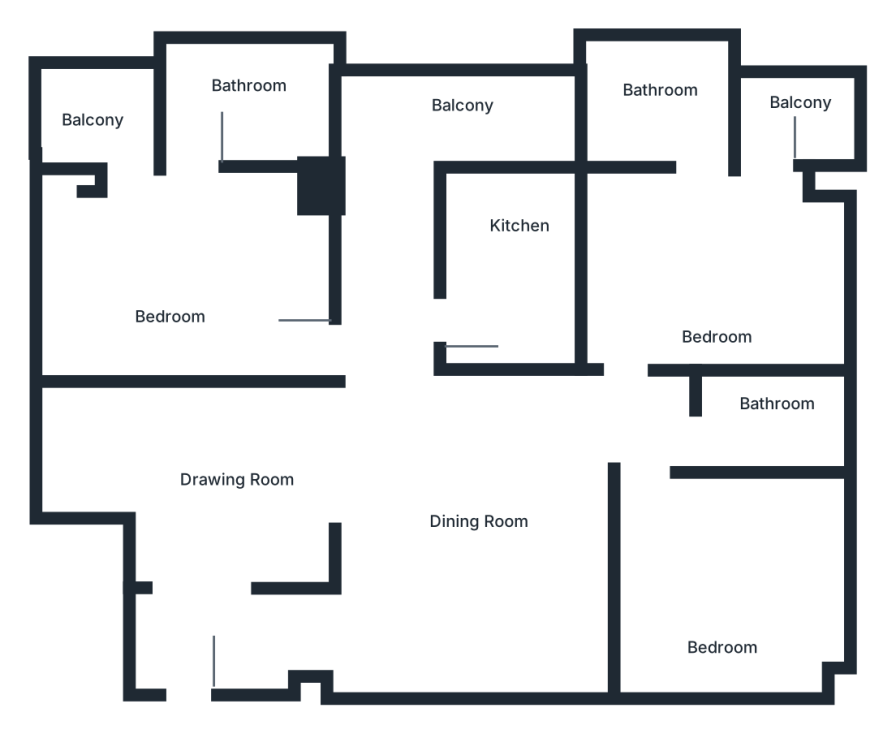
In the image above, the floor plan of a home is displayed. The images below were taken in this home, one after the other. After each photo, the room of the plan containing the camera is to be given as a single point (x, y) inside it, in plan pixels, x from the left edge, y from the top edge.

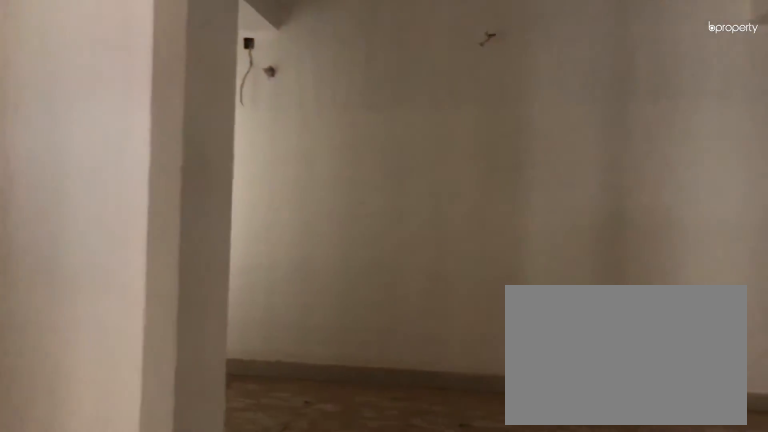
(180, 635)
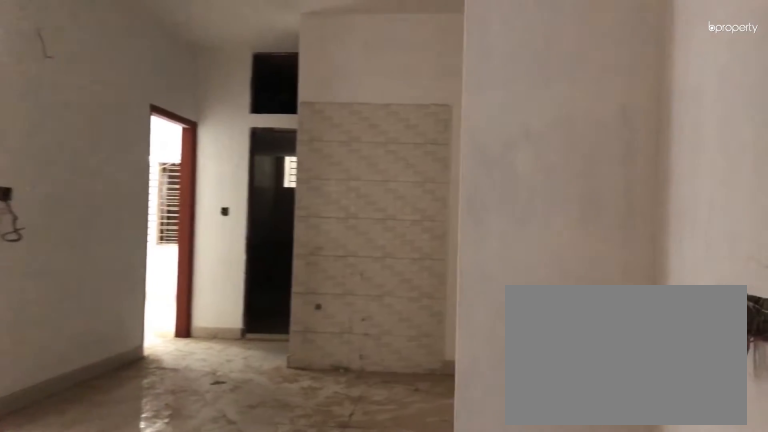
(254, 473)
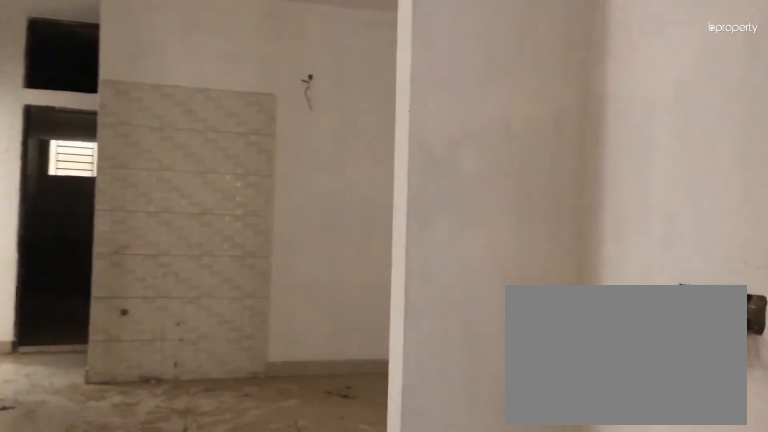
(254, 473)
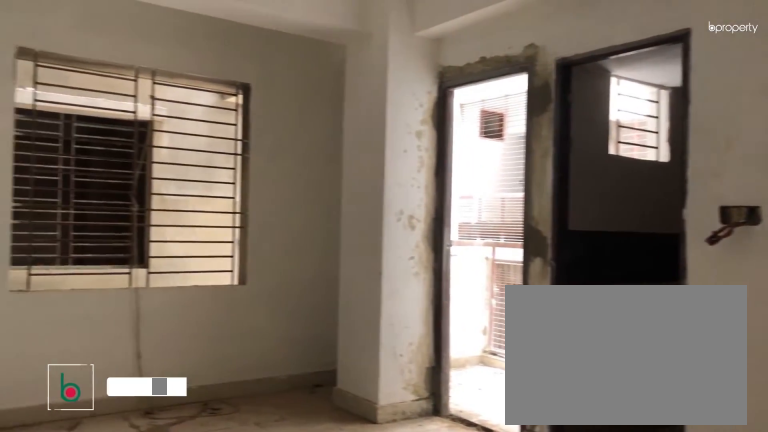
(168, 274)
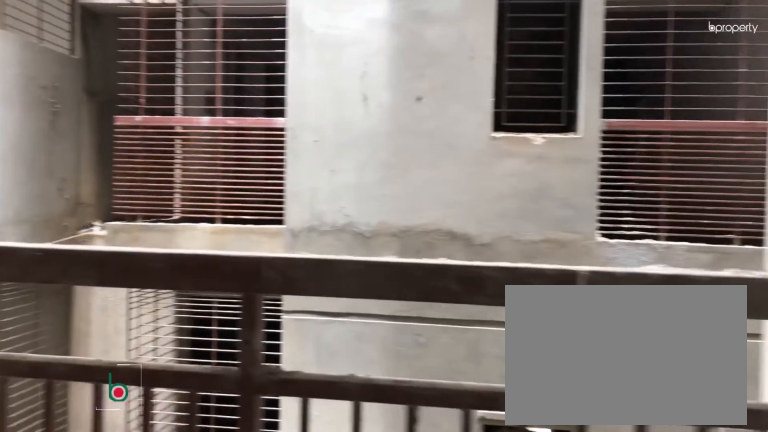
(98, 123)
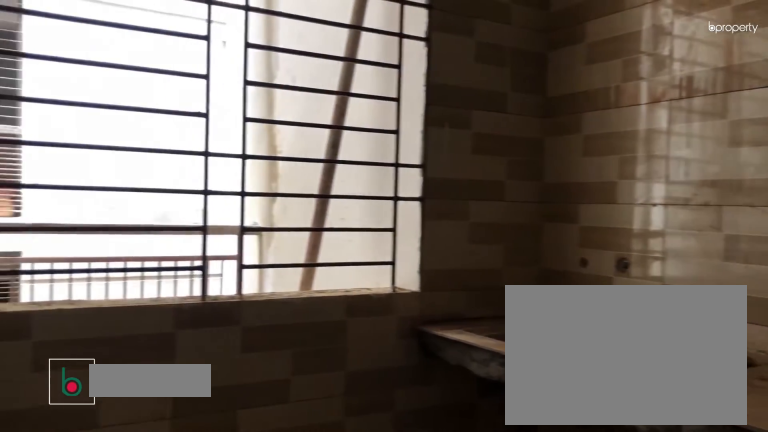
(514, 249)
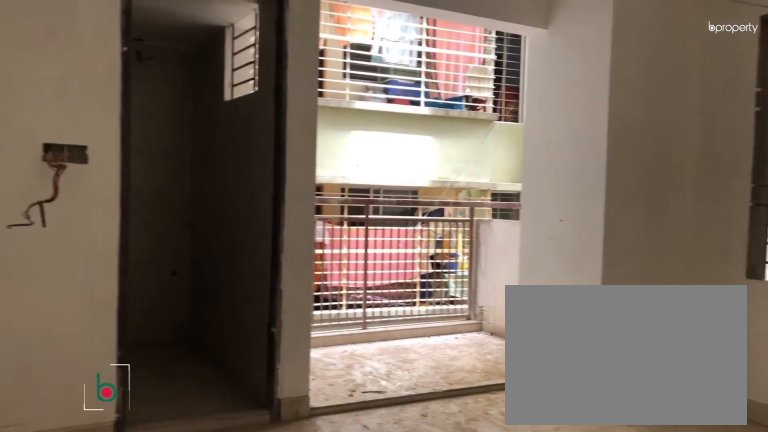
(702, 285)
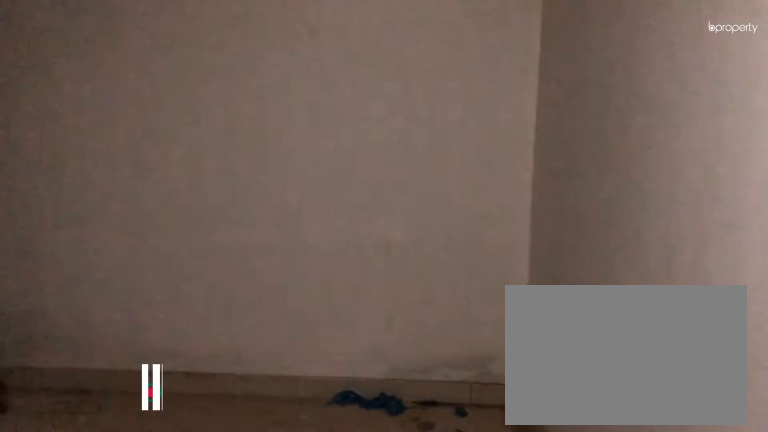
(723, 590)
